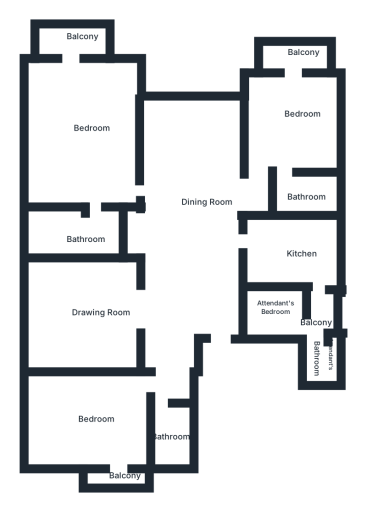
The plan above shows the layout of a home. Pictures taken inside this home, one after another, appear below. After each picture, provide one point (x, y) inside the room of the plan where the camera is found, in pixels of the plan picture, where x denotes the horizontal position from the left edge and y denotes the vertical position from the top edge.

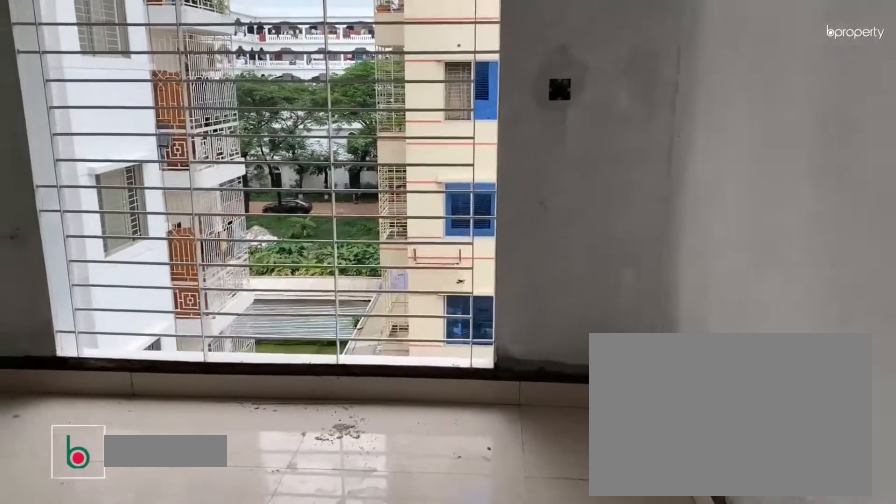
(101, 412)
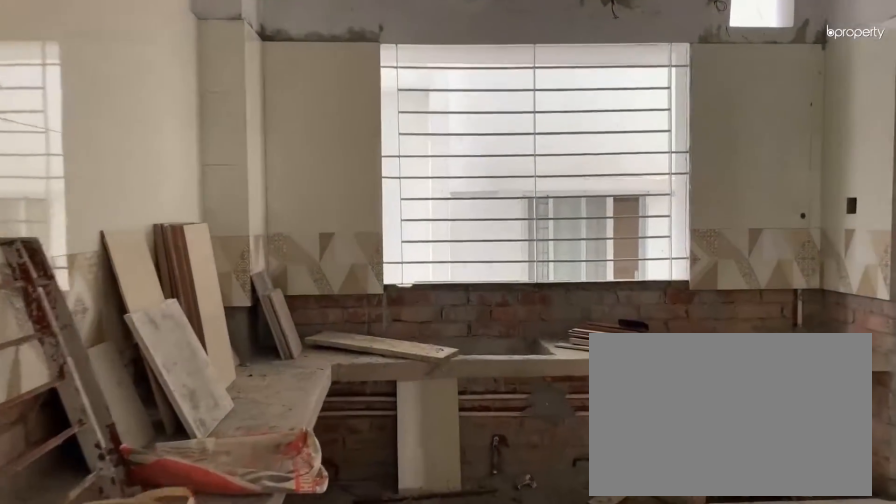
(295, 245)
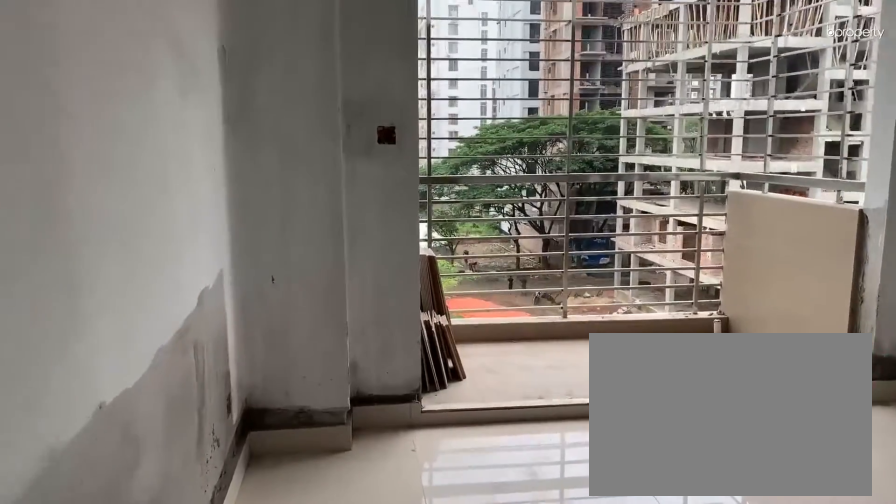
(293, 128)
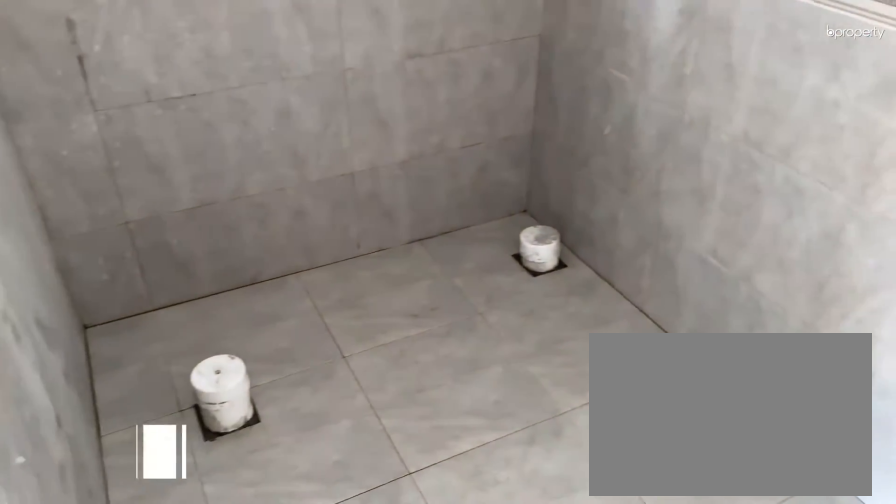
(301, 194)
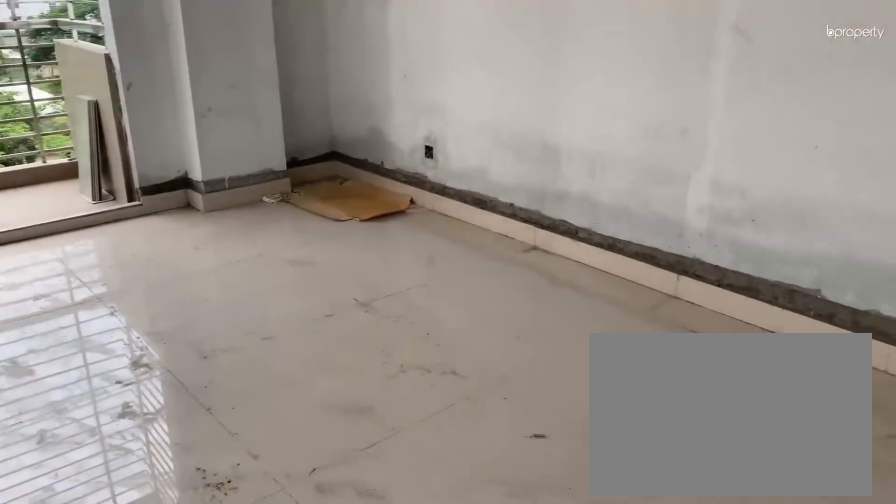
(92, 143)
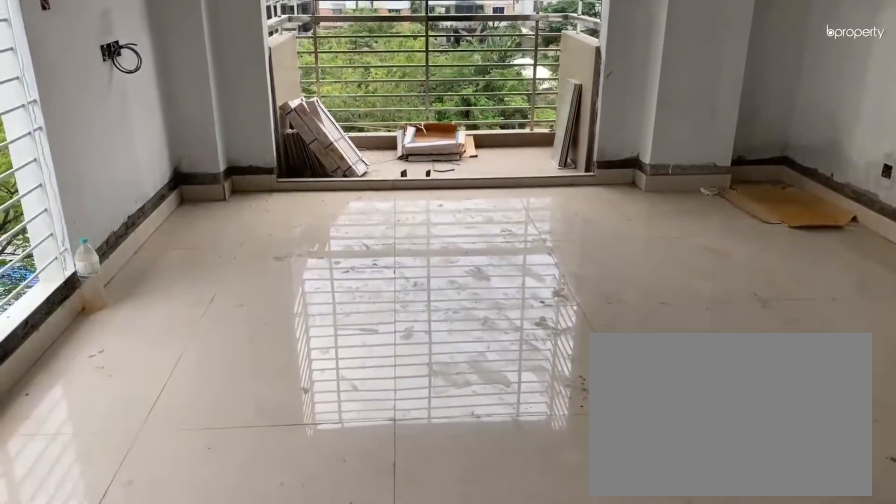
(92, 143)
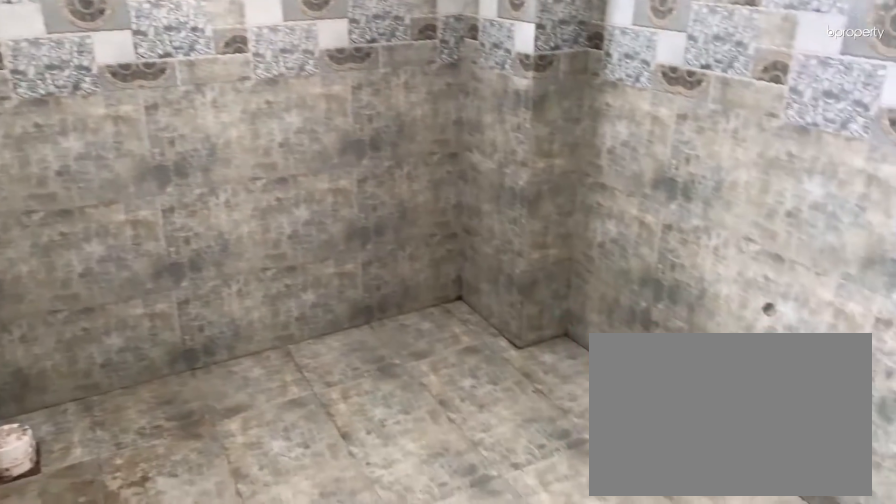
(75, 235)
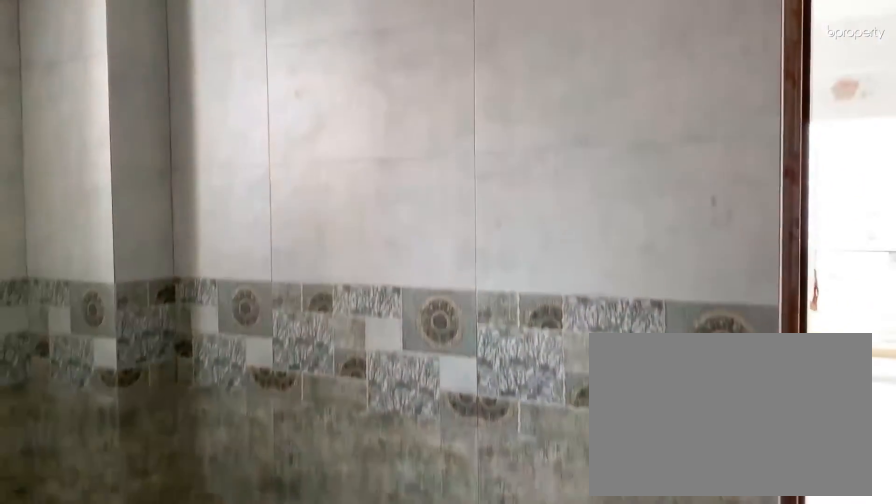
(75, 235)
